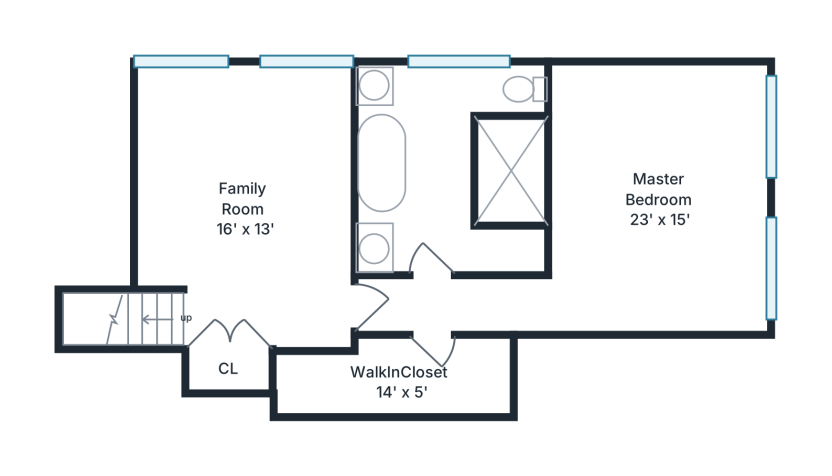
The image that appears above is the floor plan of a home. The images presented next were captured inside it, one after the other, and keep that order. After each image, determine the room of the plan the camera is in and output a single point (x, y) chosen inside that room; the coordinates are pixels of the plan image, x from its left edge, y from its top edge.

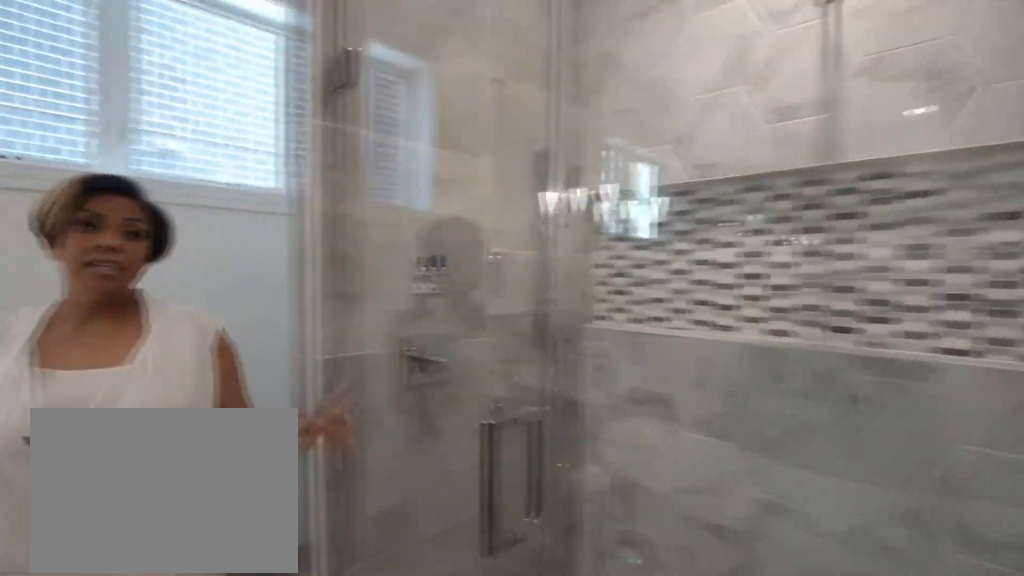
(452, 170)
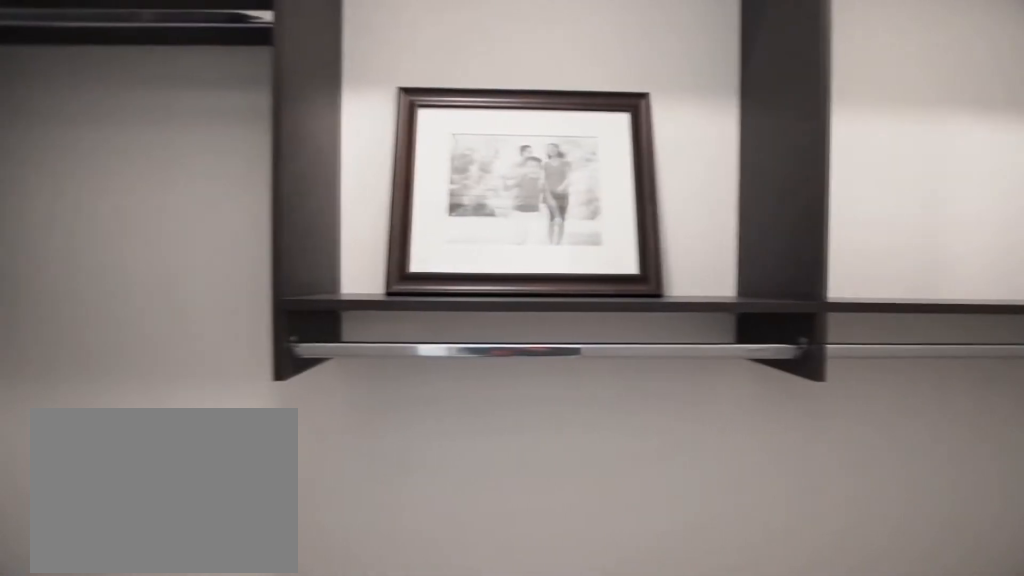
(397, 378)
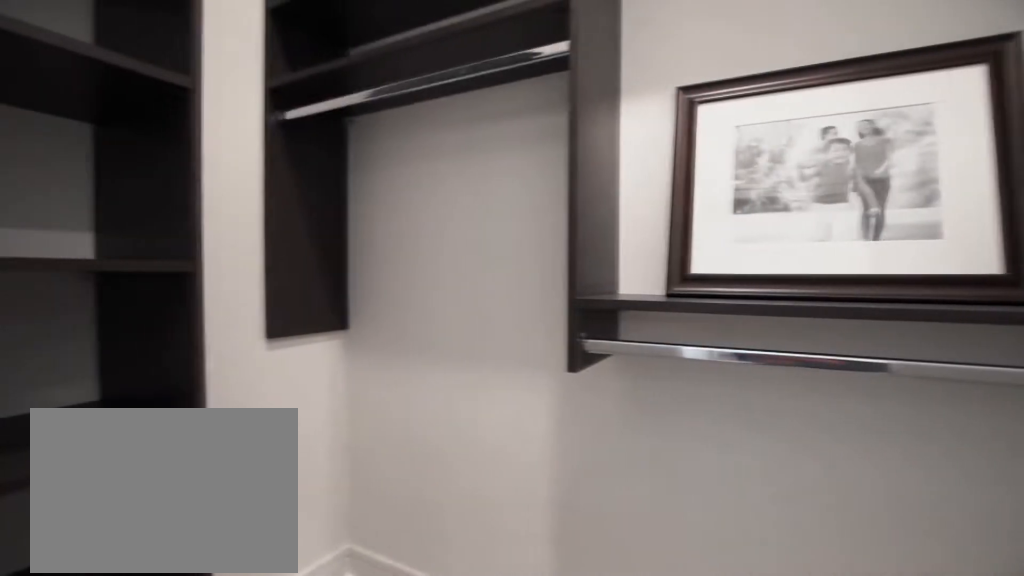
(397, 378)
